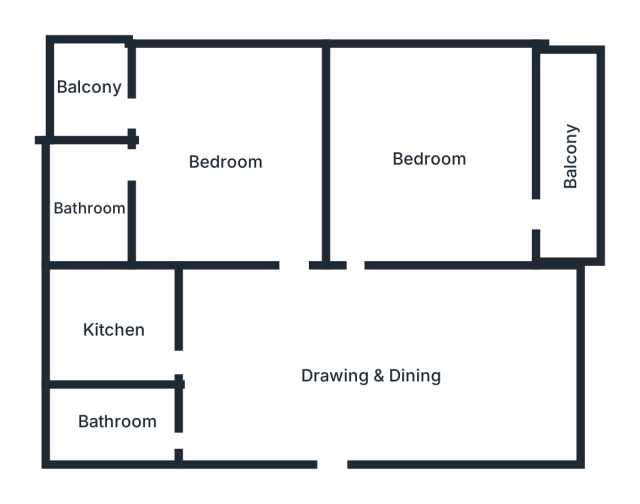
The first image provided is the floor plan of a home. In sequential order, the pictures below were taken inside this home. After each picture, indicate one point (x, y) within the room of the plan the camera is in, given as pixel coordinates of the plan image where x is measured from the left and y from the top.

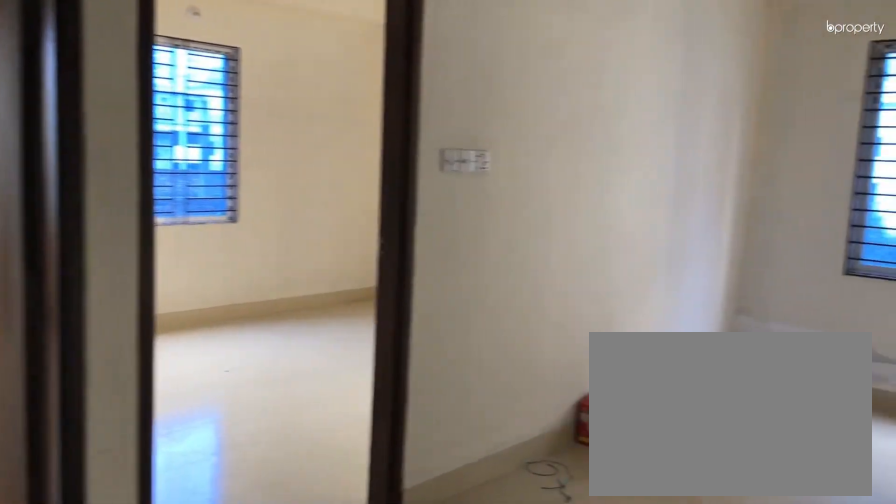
(337, 385)
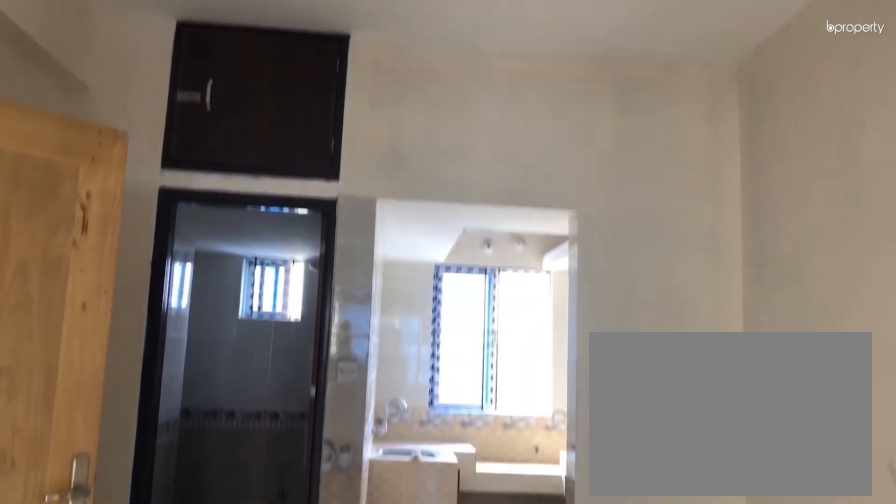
(337, 385)
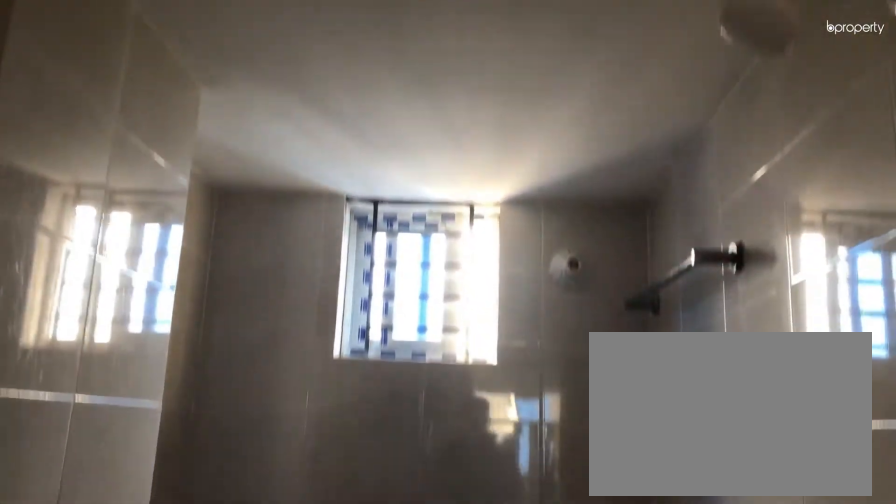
(118, 427)
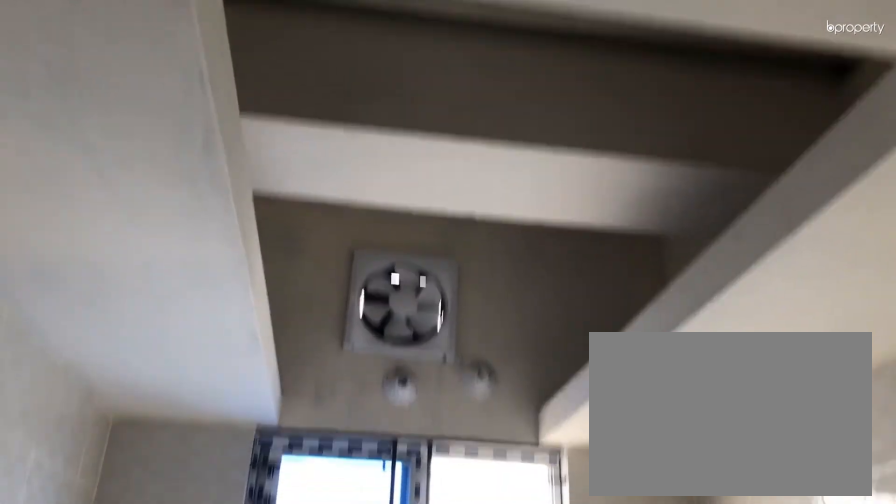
(115, 331)
